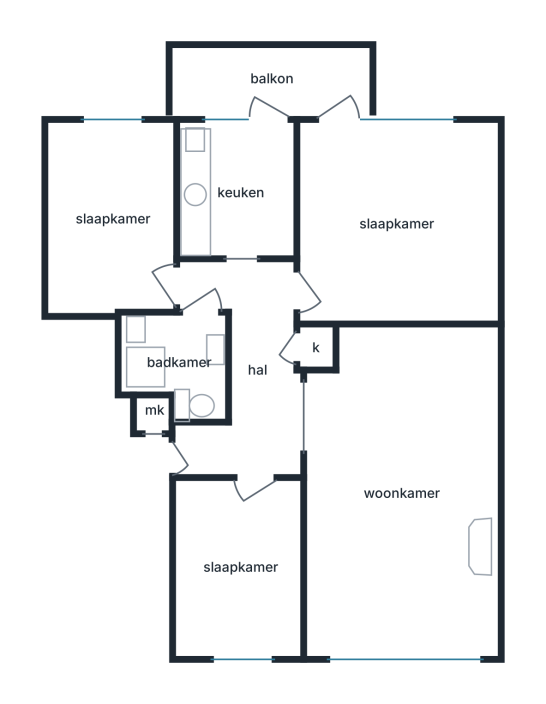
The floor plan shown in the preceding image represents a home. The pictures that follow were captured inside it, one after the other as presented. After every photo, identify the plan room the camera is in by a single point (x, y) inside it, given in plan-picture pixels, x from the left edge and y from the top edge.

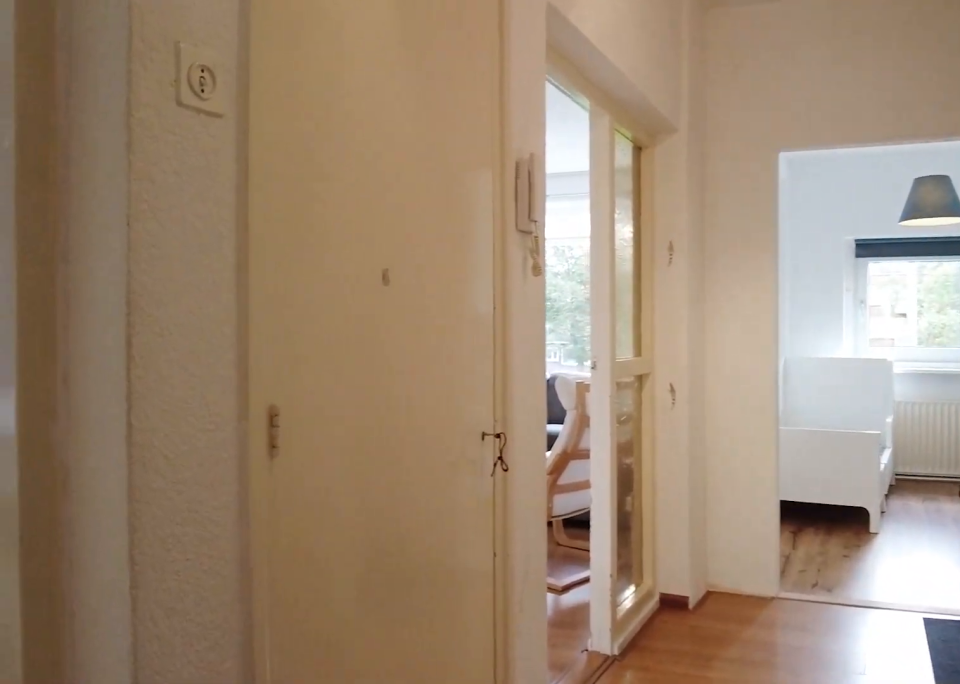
(249, 369)
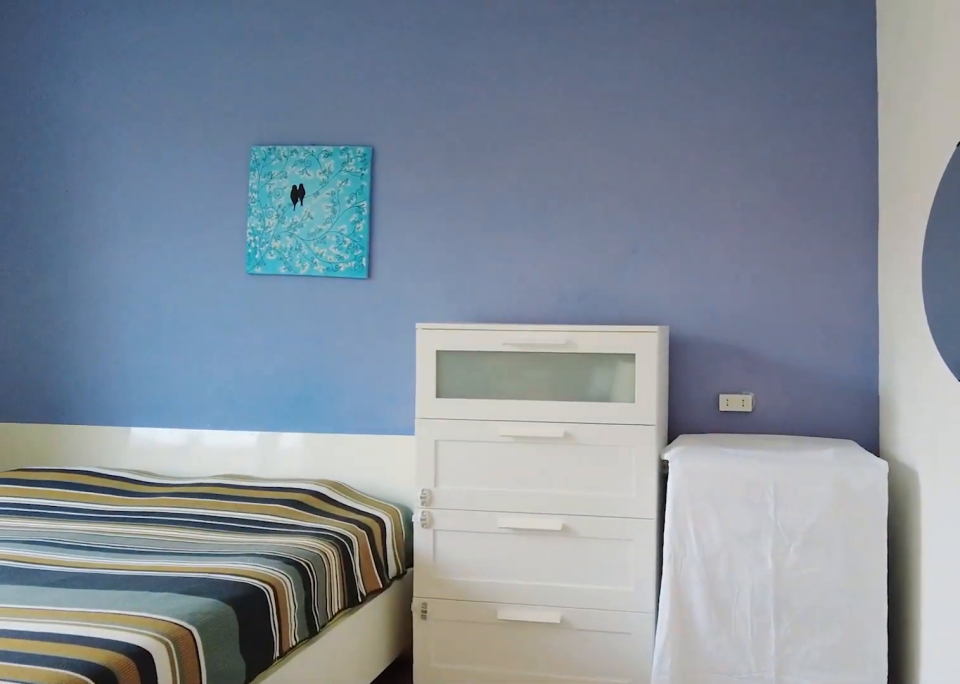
(396, 222)
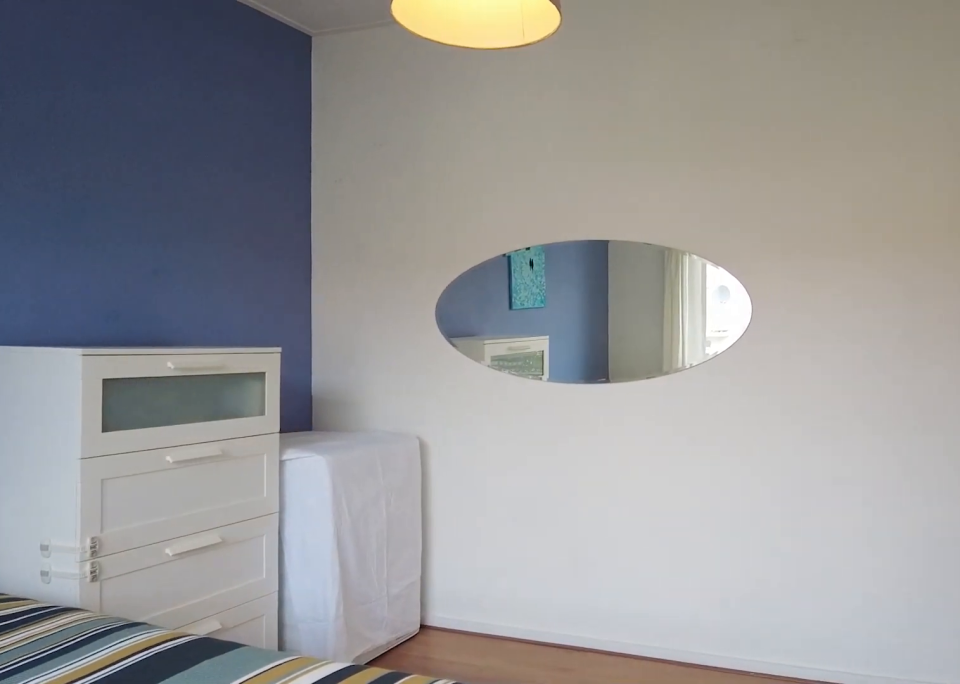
(396, 222)
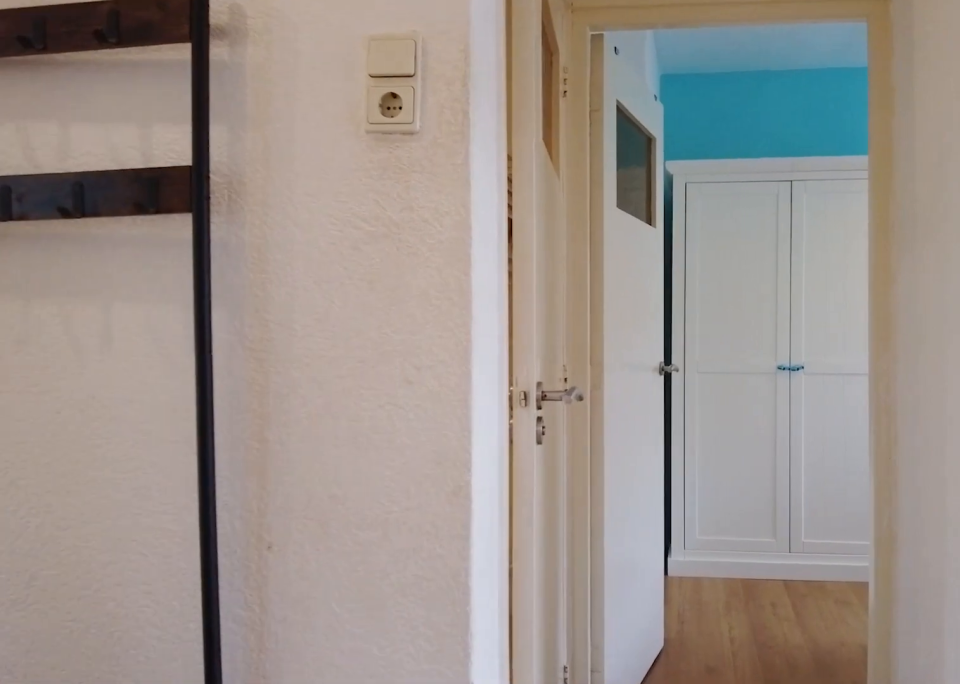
(249, 368)
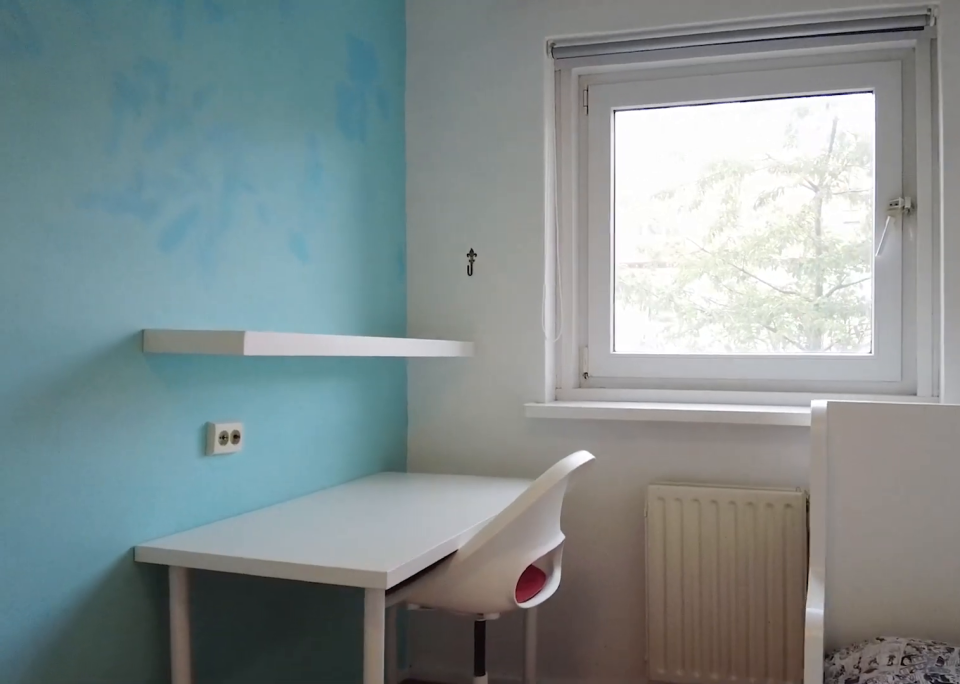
(115, 217)
